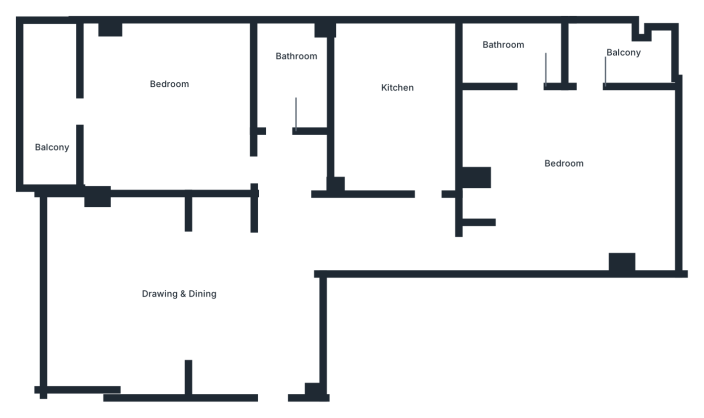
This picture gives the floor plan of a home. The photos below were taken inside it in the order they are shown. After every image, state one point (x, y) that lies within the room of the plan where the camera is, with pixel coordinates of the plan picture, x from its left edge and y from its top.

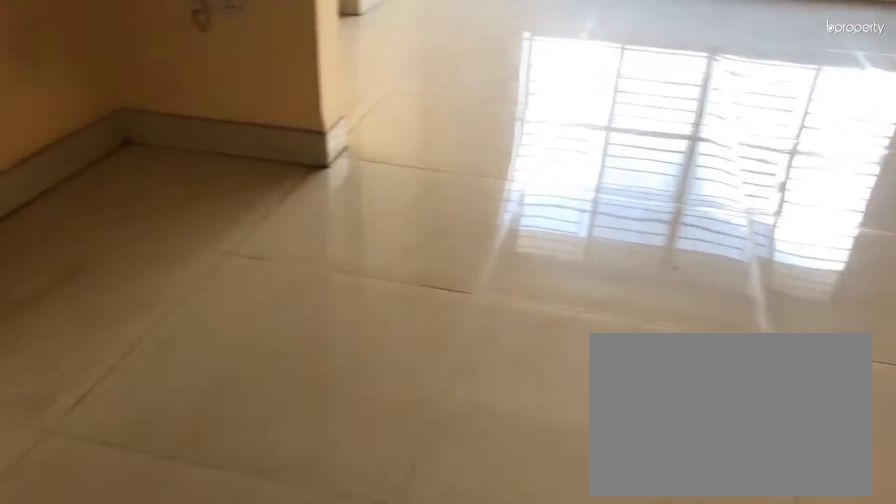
(160, 300)
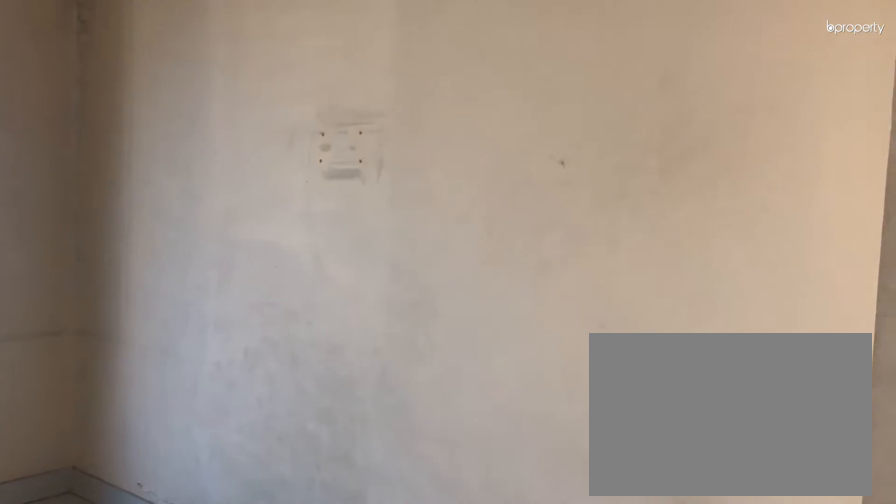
(170, 300)
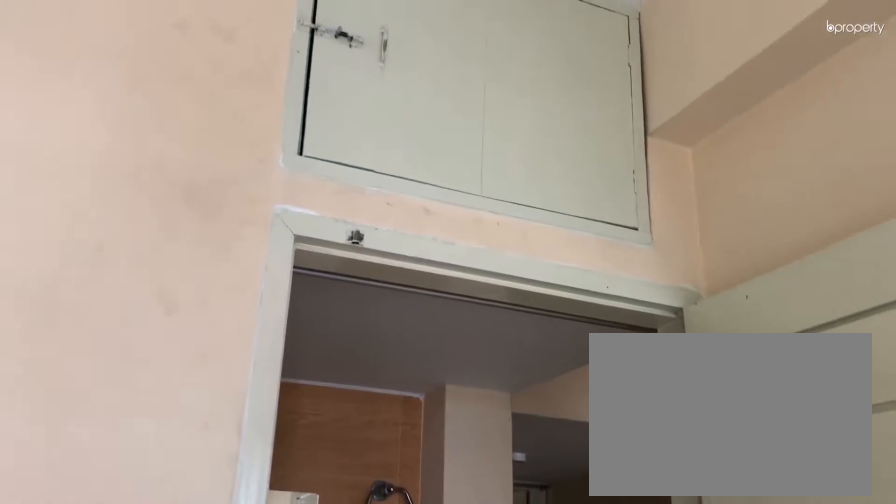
(168, 101)
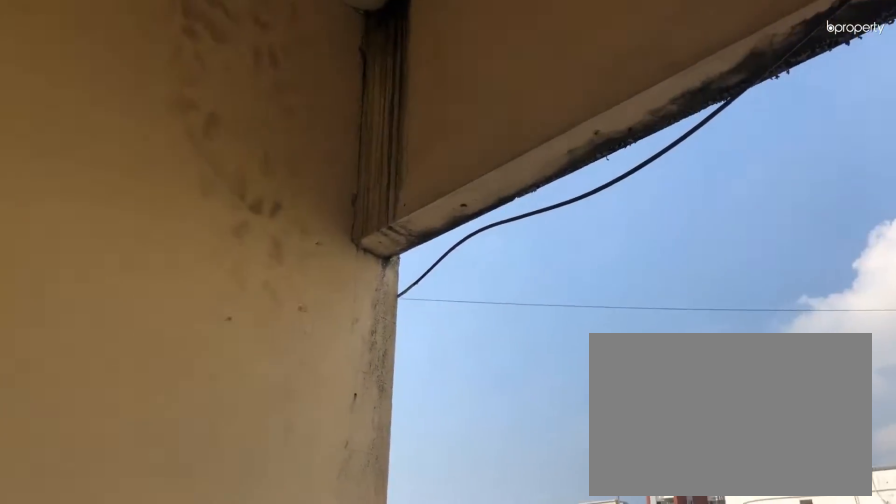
(57, 111)
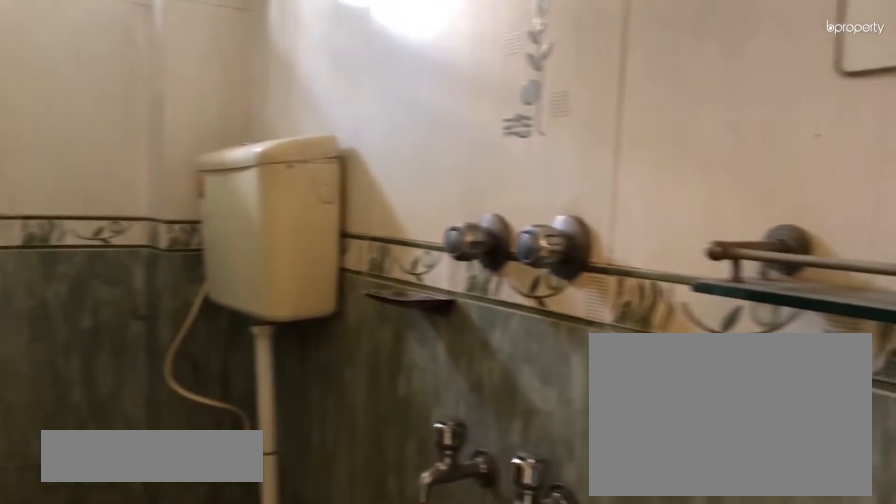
(289, 79)
